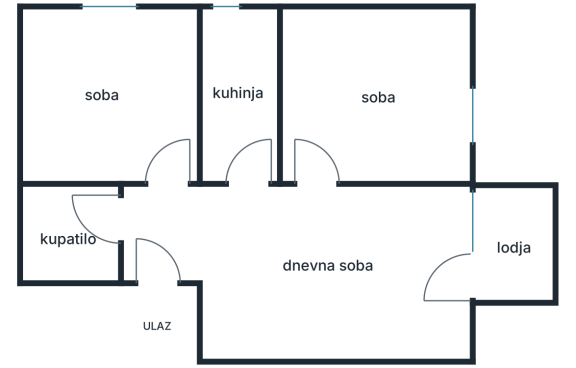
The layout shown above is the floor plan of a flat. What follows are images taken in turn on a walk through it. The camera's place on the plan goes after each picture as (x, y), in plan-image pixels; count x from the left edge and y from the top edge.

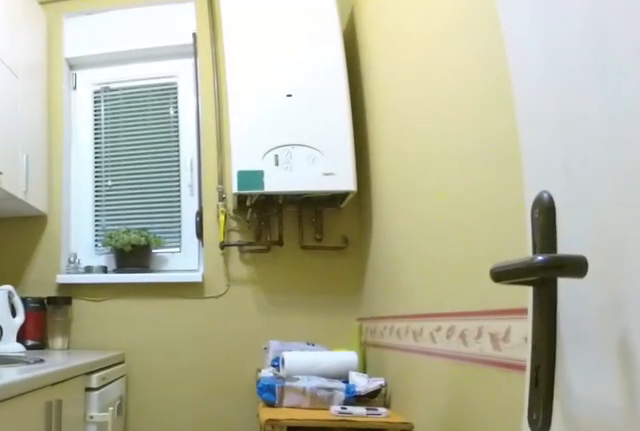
(253, 202)
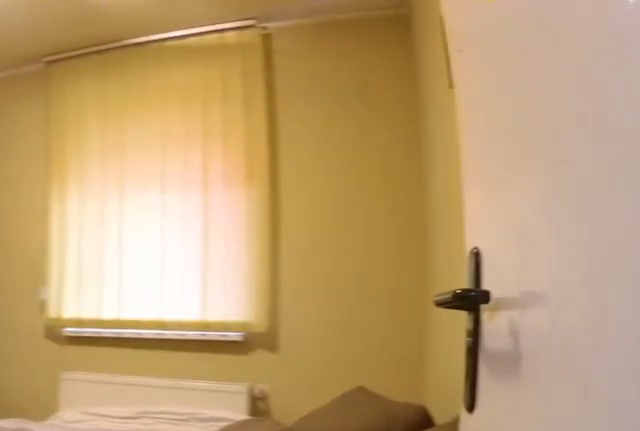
(174, 204)
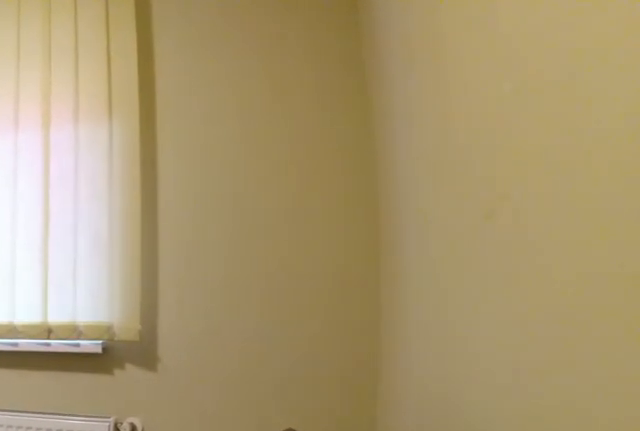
(166, 153)
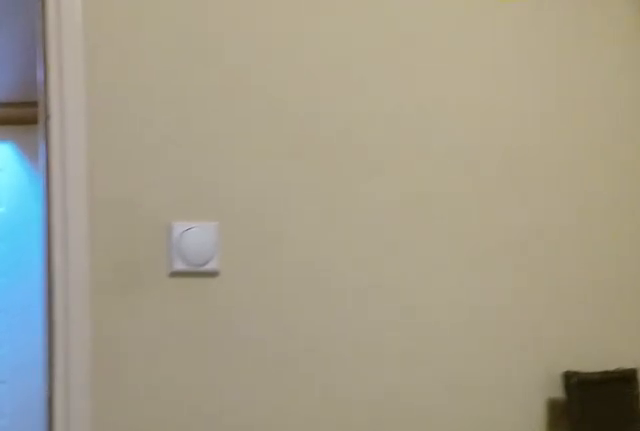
(166, 102)
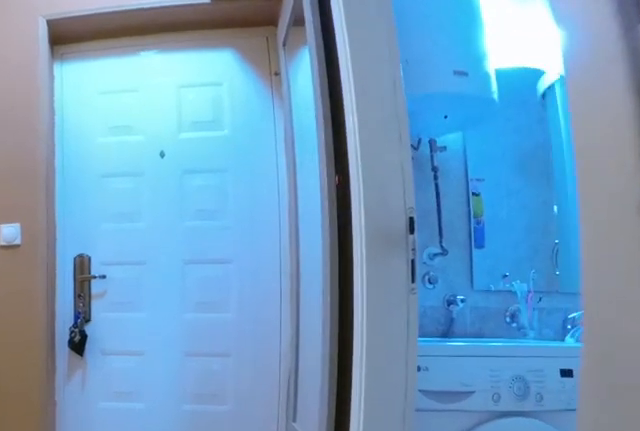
(168, 144)
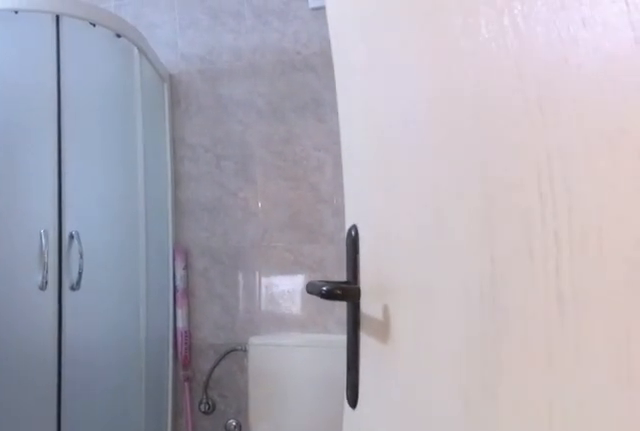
(150, 206)
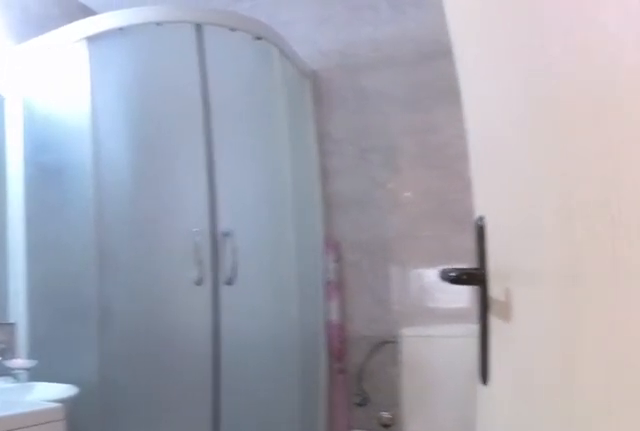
(154, 201)
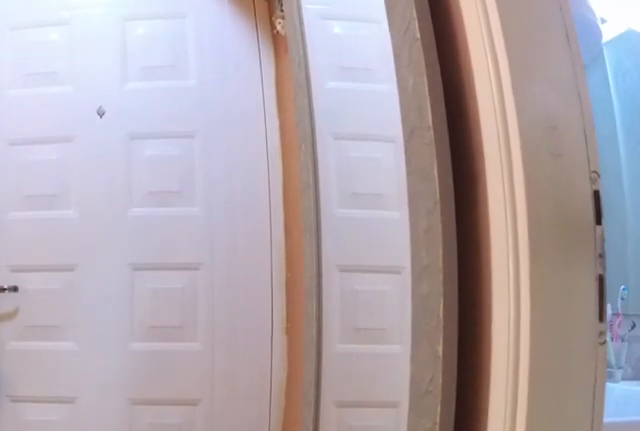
(143, 195)
